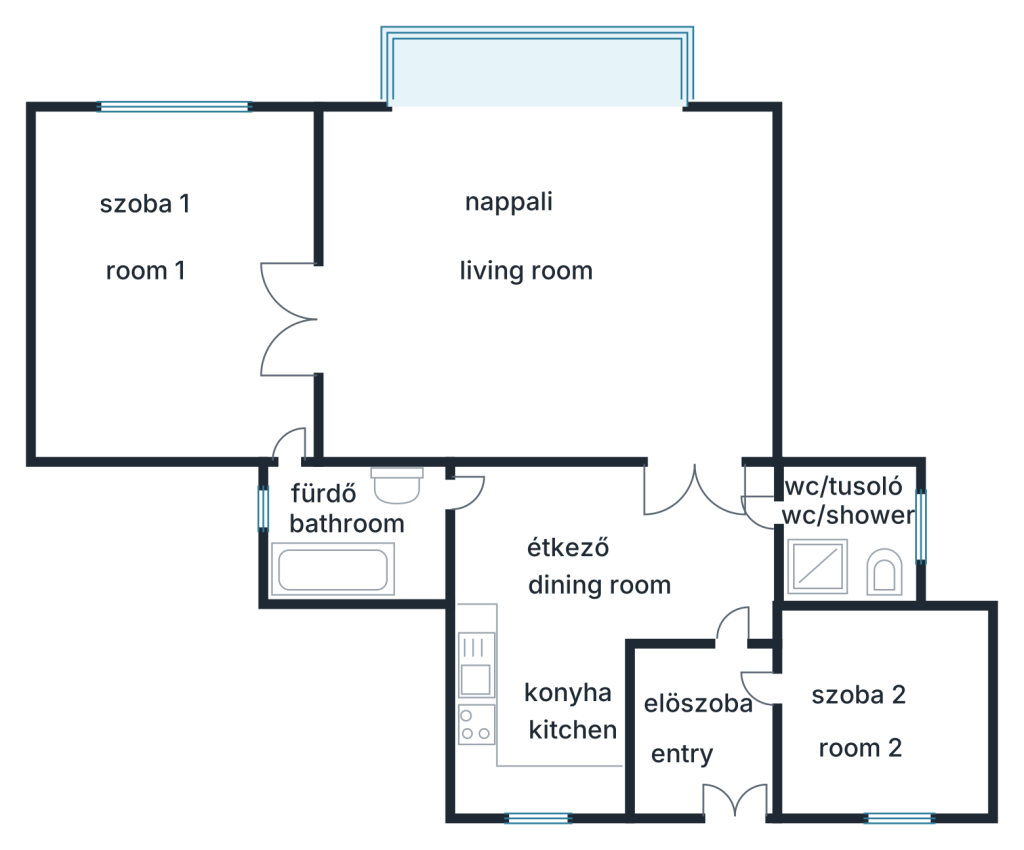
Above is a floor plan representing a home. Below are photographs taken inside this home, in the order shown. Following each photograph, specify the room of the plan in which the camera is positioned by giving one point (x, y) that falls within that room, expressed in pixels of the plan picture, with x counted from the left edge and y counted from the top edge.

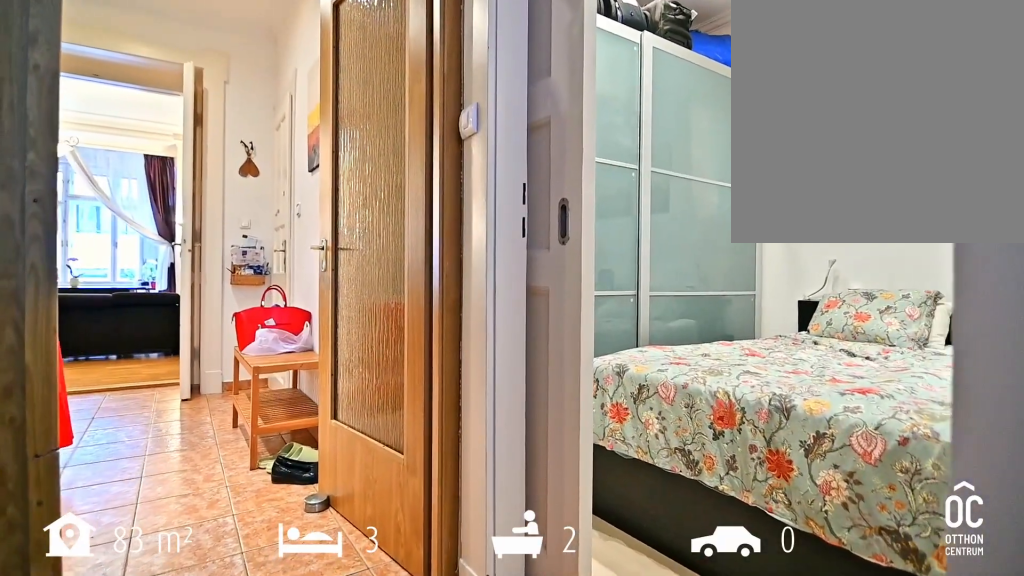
(699, 731)
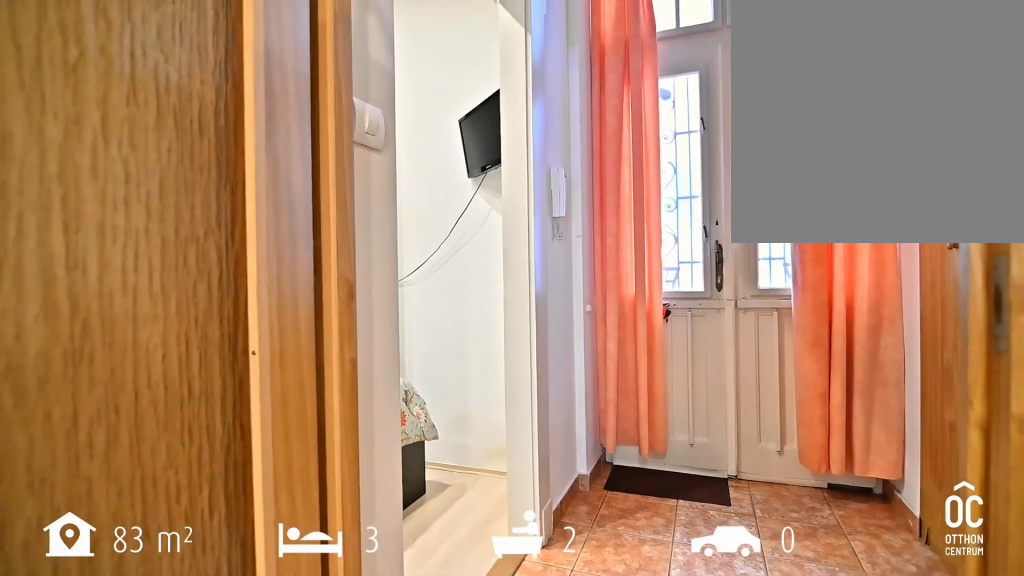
(699, 731)
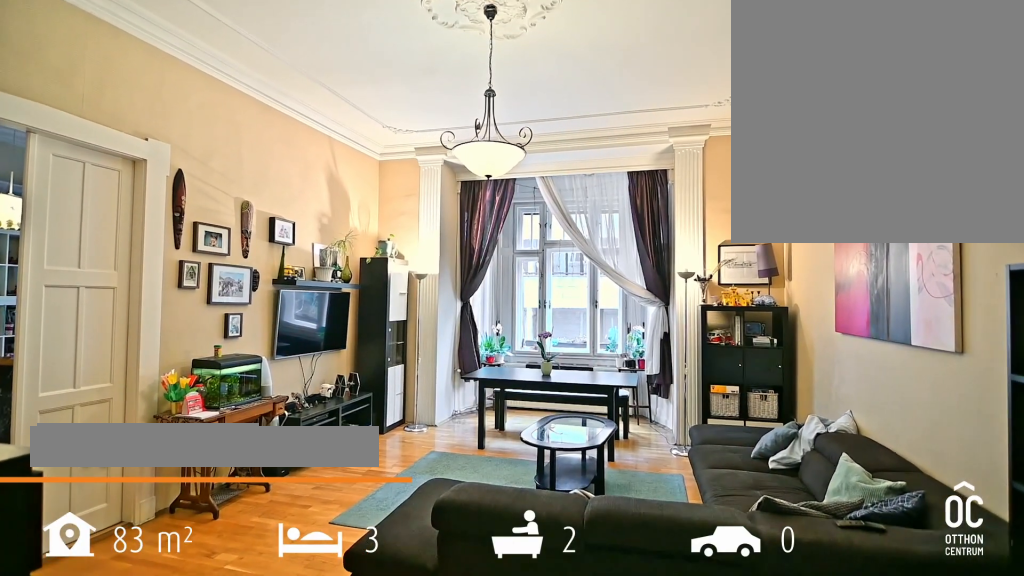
(535, 284)
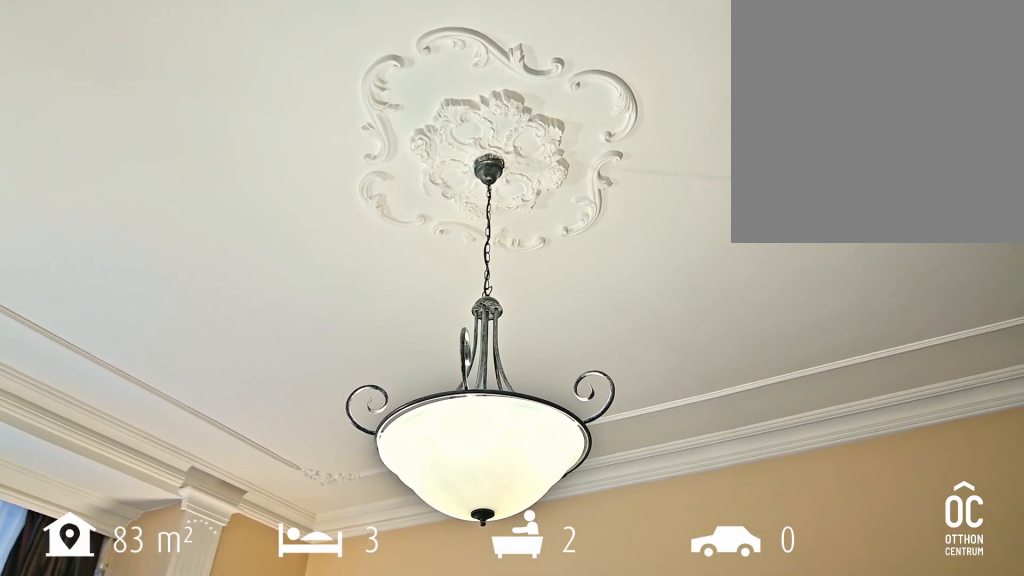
(535, 285)
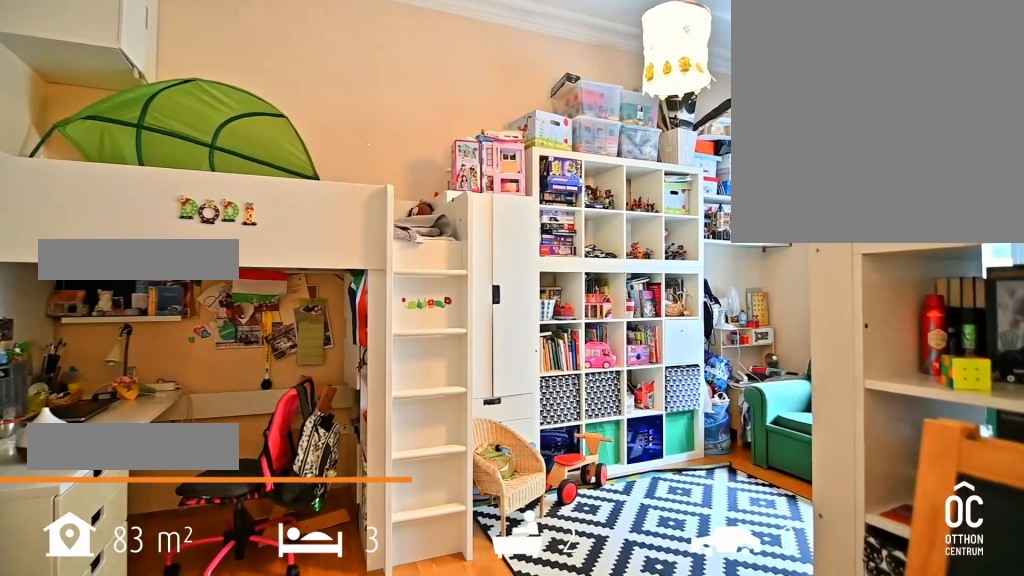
(170, 291)
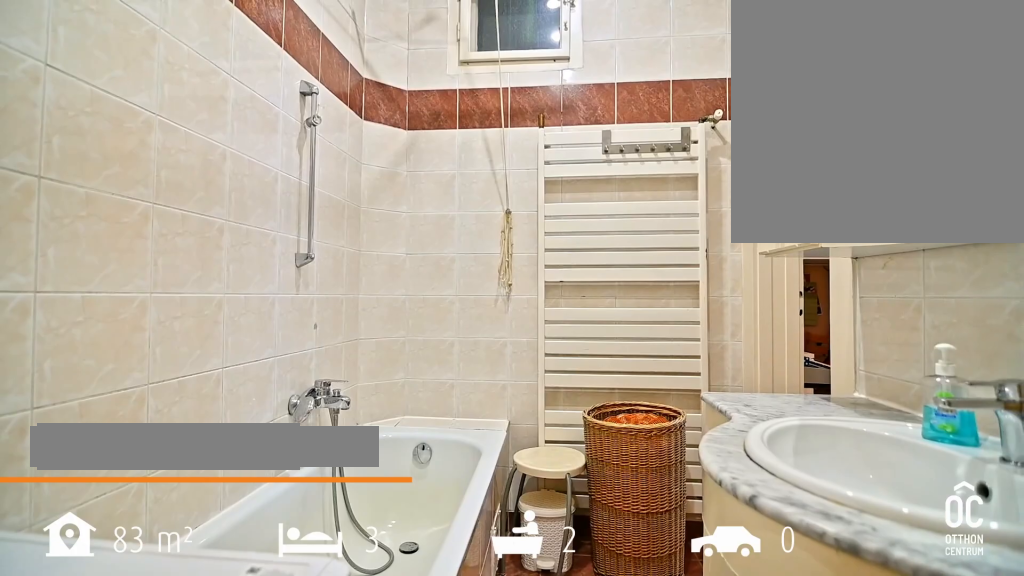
(349, 534)
